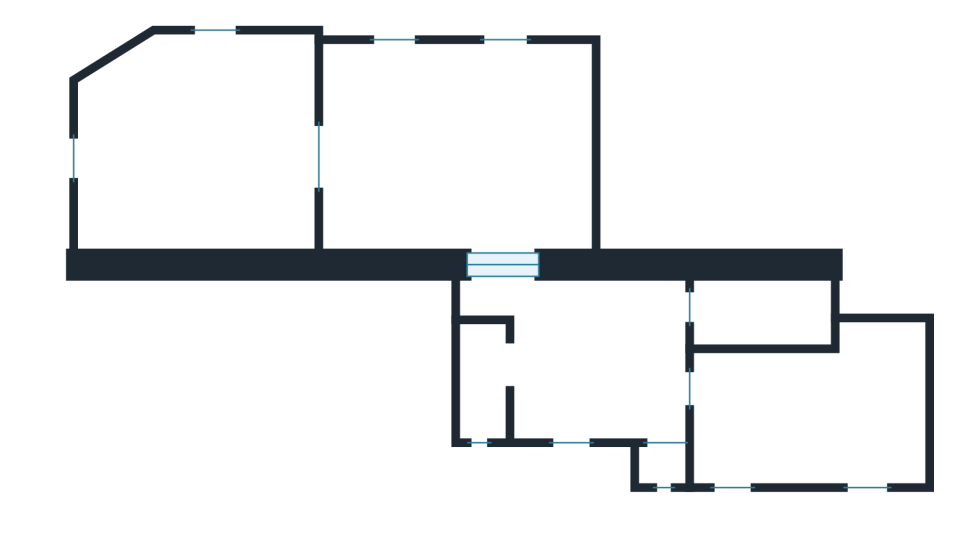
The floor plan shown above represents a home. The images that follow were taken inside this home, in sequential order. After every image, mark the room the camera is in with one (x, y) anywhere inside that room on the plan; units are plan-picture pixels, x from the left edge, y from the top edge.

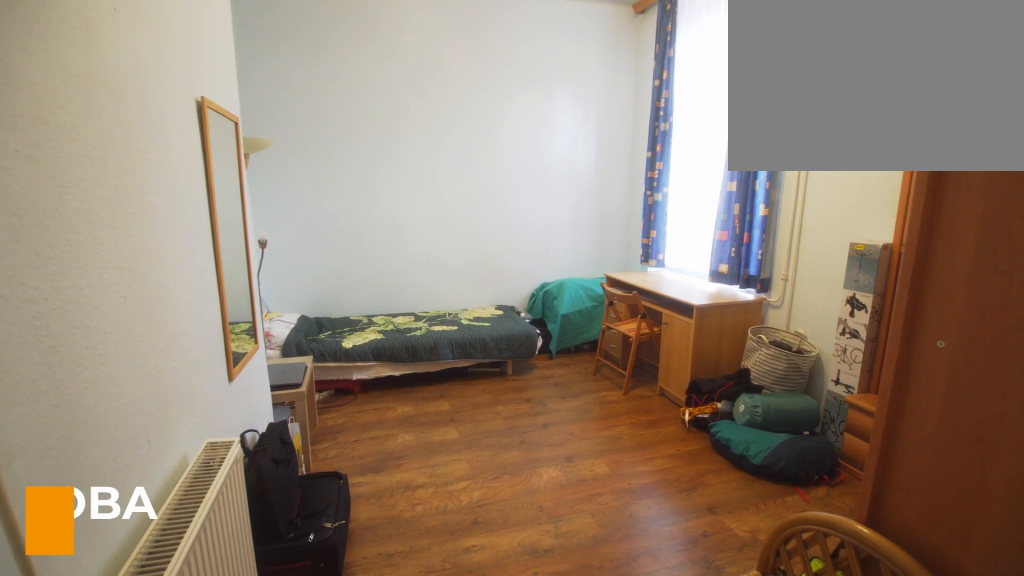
(823, 424)
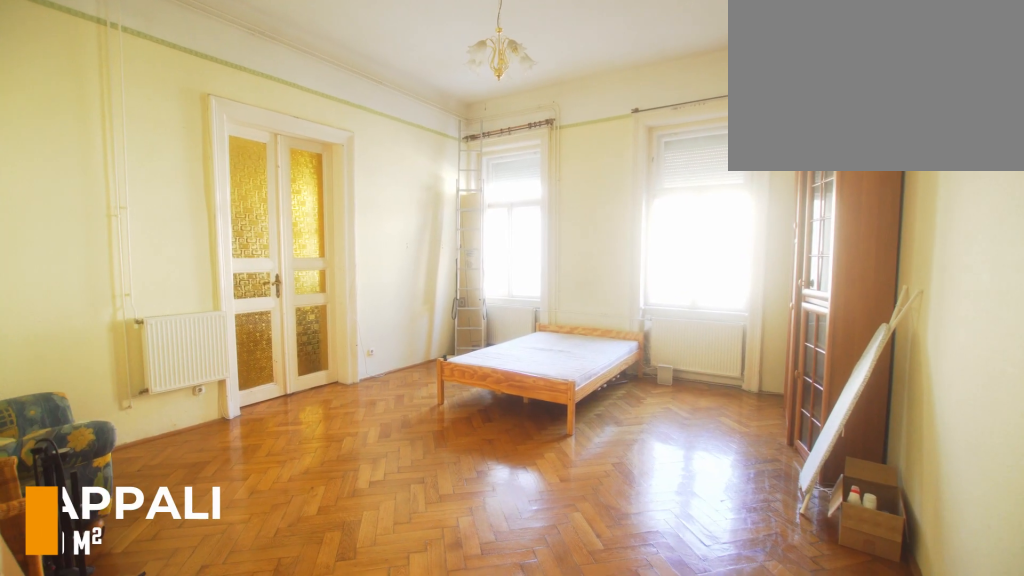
(463, 156)
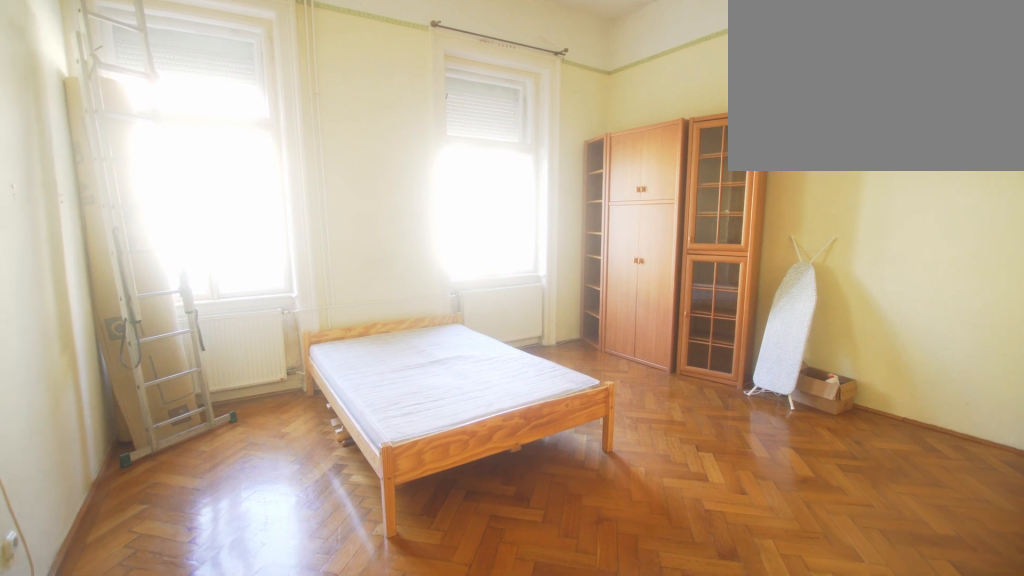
(462, 156)
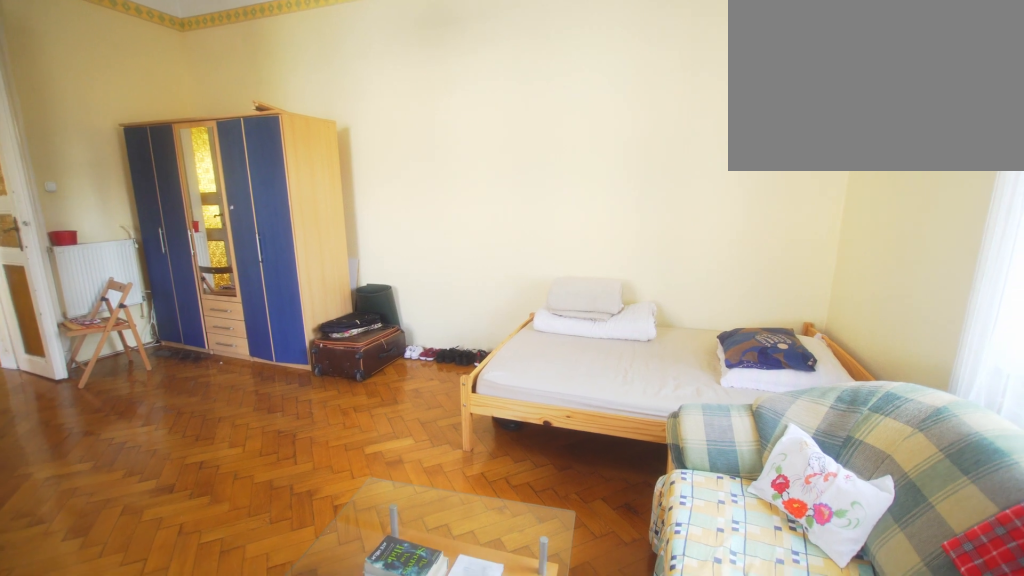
(199, 156)
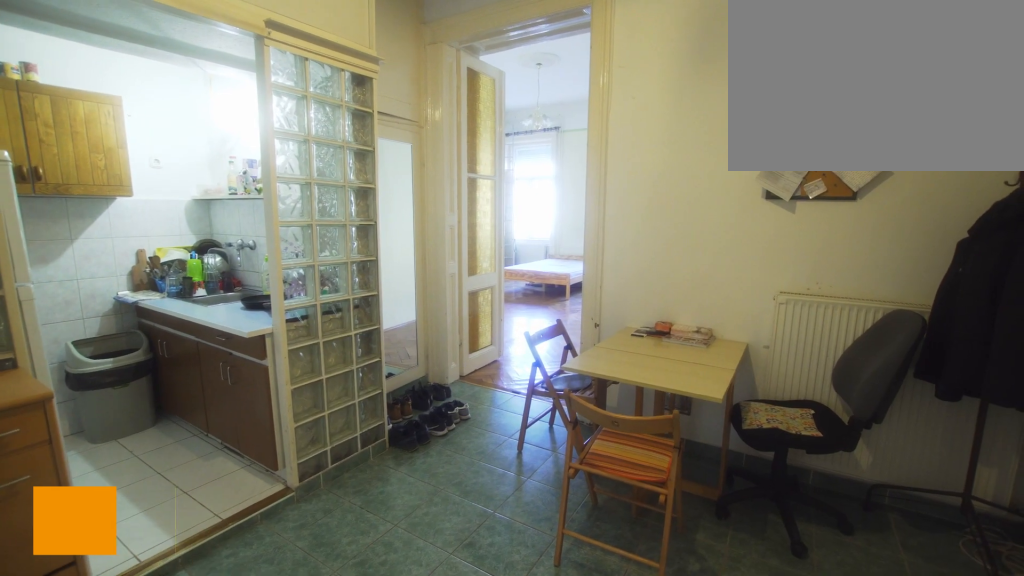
(575, 365)
